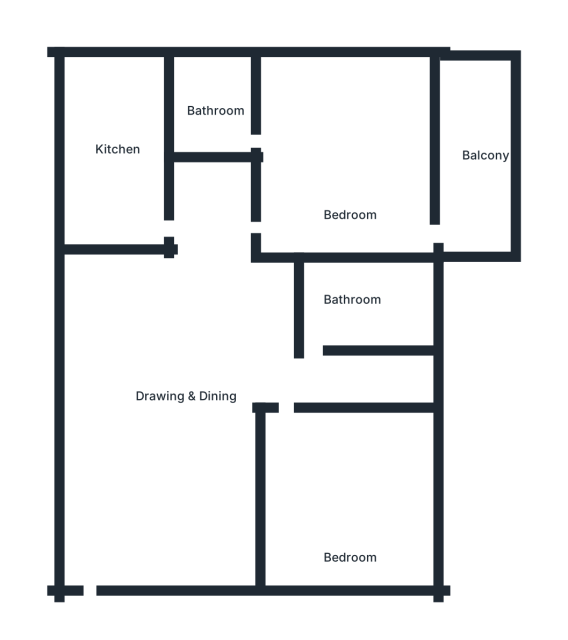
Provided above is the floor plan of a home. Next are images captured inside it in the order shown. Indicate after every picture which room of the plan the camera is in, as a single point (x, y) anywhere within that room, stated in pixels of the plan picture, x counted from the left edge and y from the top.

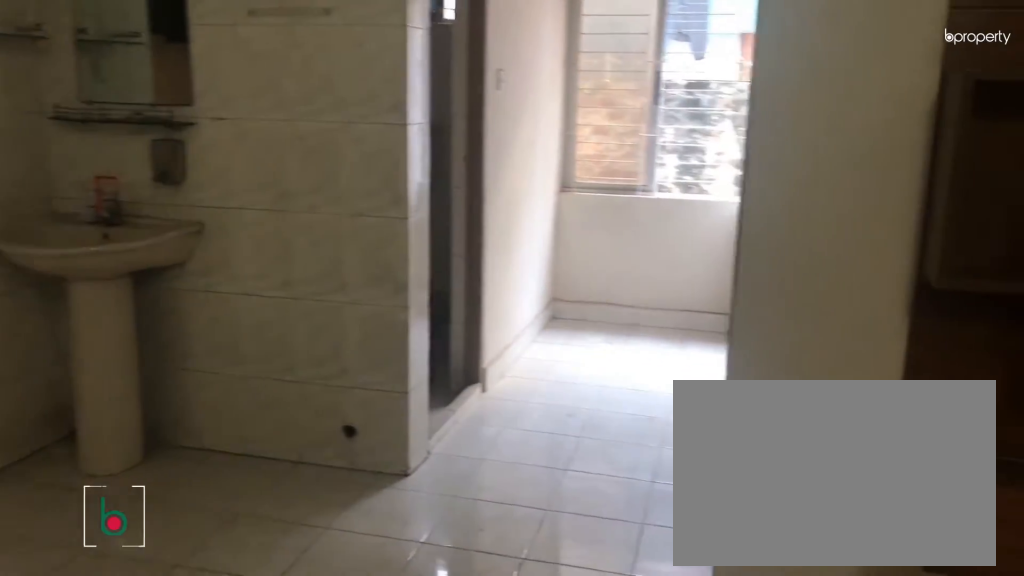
(195, 387)
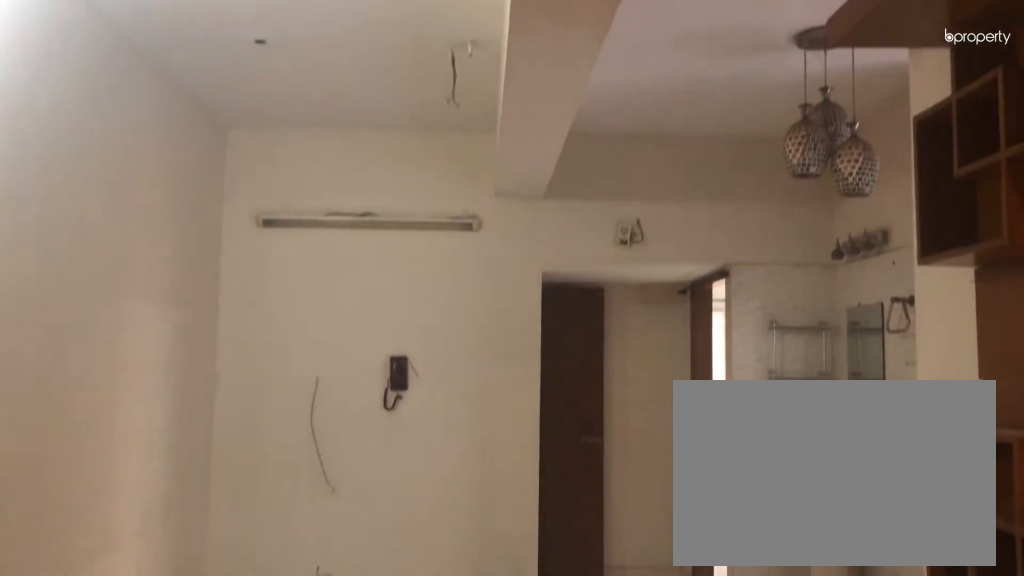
(196, 386)
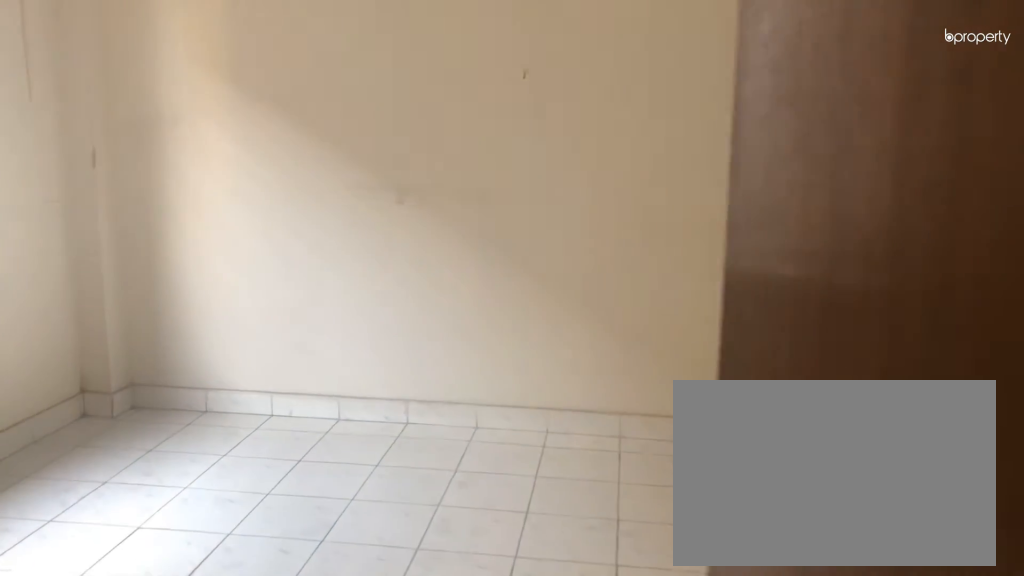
(307, 456)
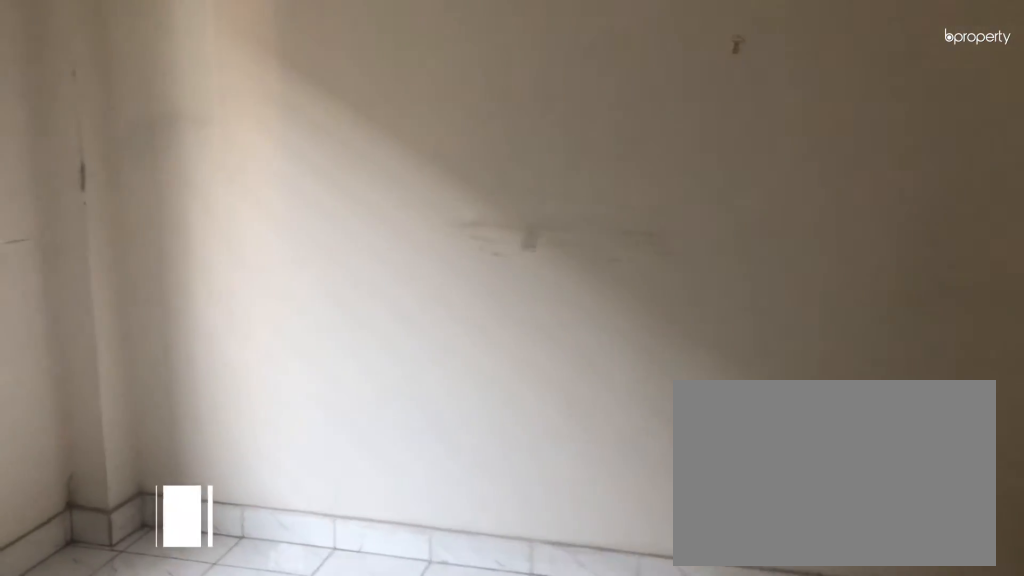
(351, 516)
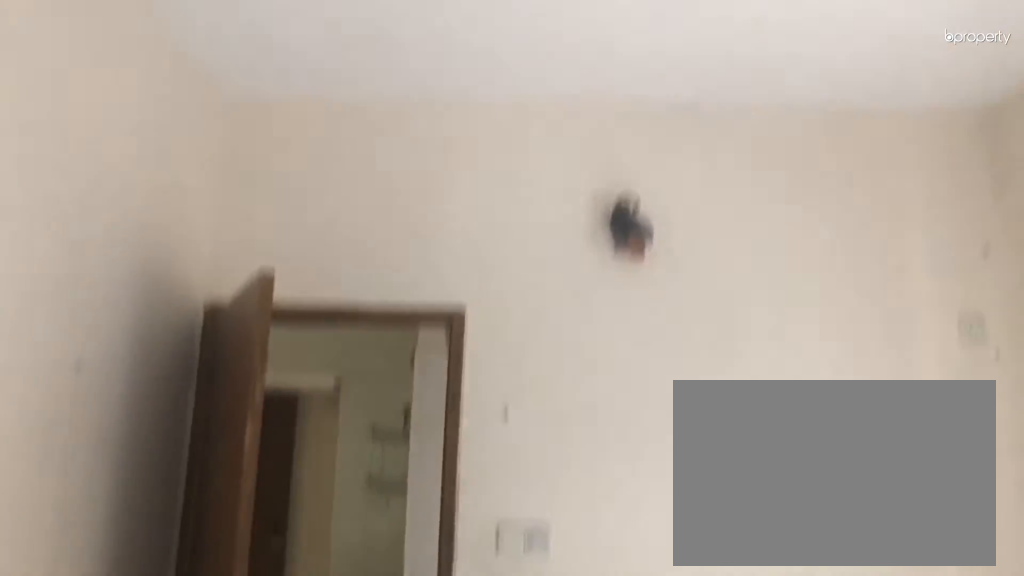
(351, 516)
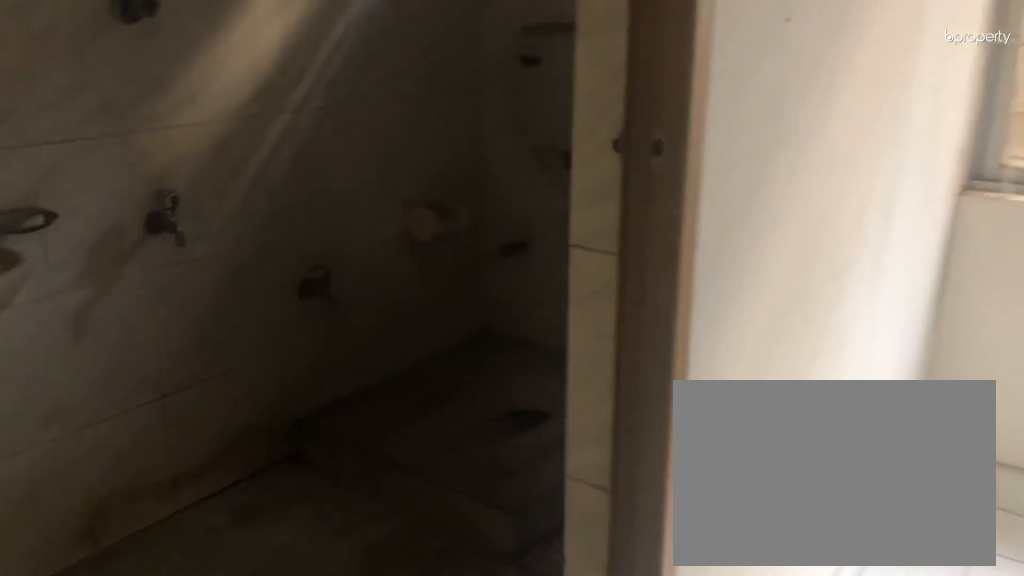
(318, 344)
